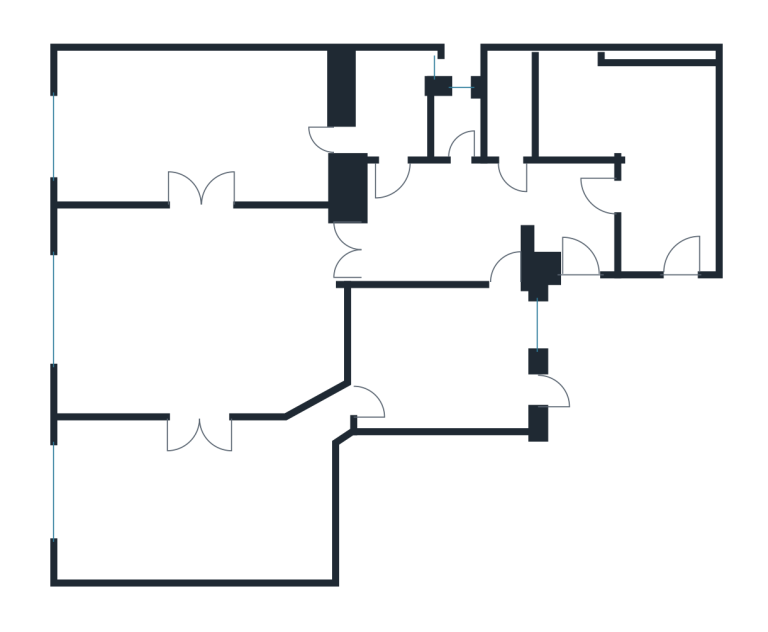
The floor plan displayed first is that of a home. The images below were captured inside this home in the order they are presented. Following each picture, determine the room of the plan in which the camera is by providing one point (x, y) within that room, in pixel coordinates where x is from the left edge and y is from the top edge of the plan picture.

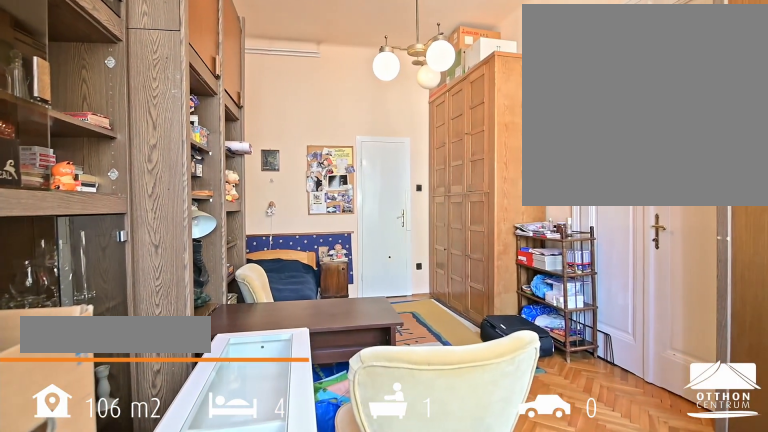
(198, 128)
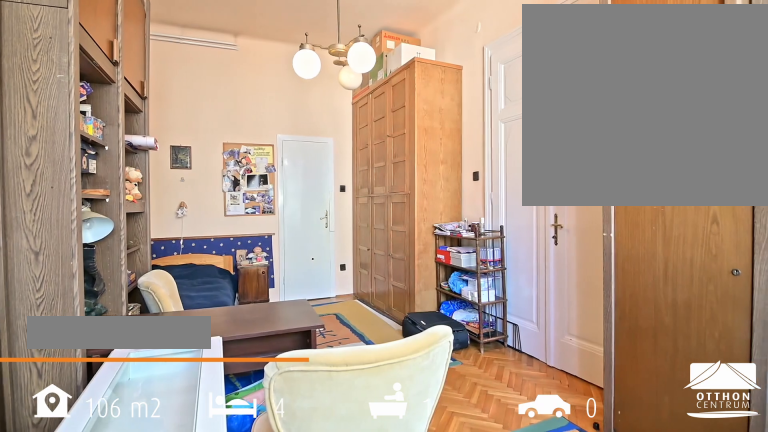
(198, 128)
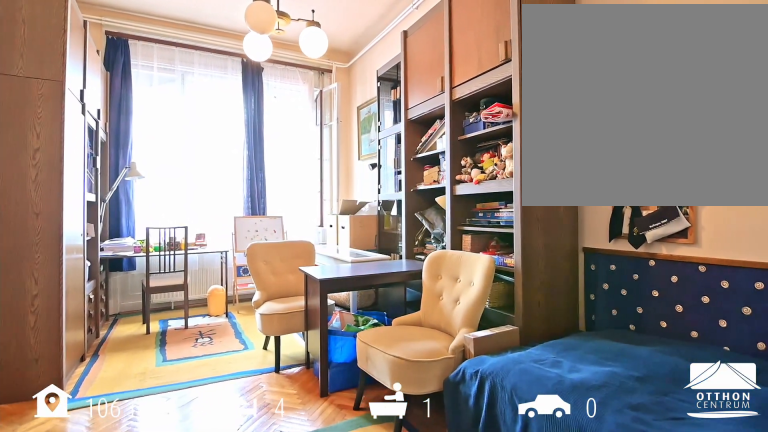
(198, 128)
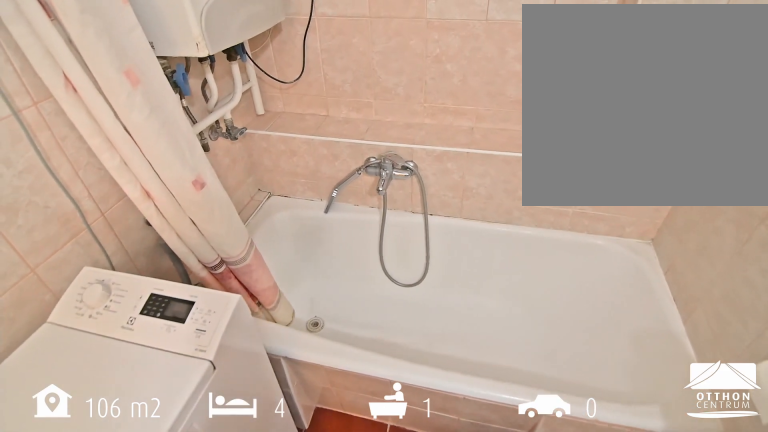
(390, 108)
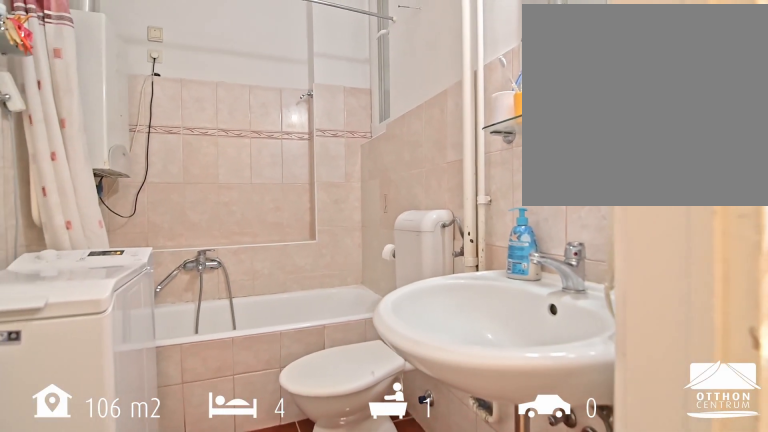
(390, 108)
